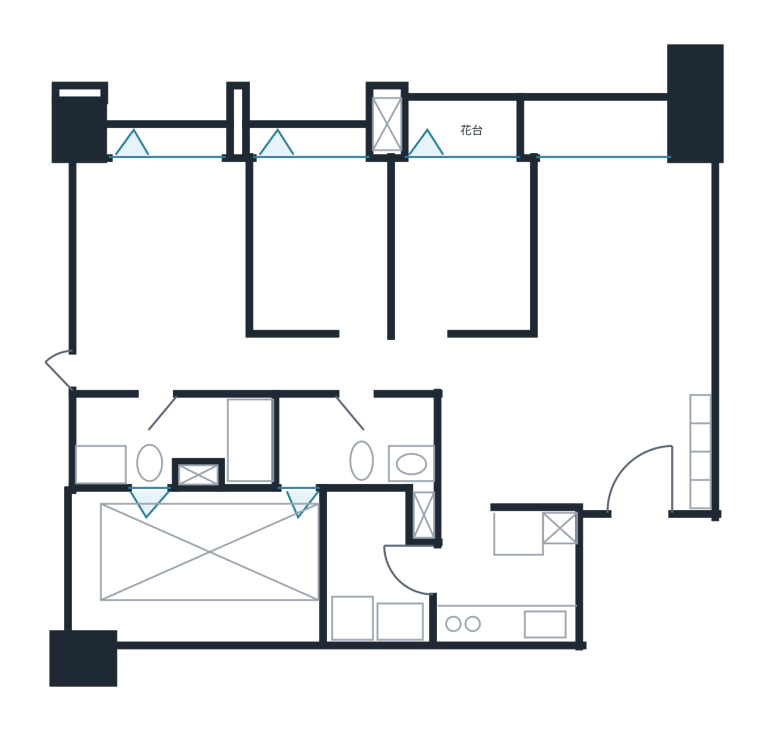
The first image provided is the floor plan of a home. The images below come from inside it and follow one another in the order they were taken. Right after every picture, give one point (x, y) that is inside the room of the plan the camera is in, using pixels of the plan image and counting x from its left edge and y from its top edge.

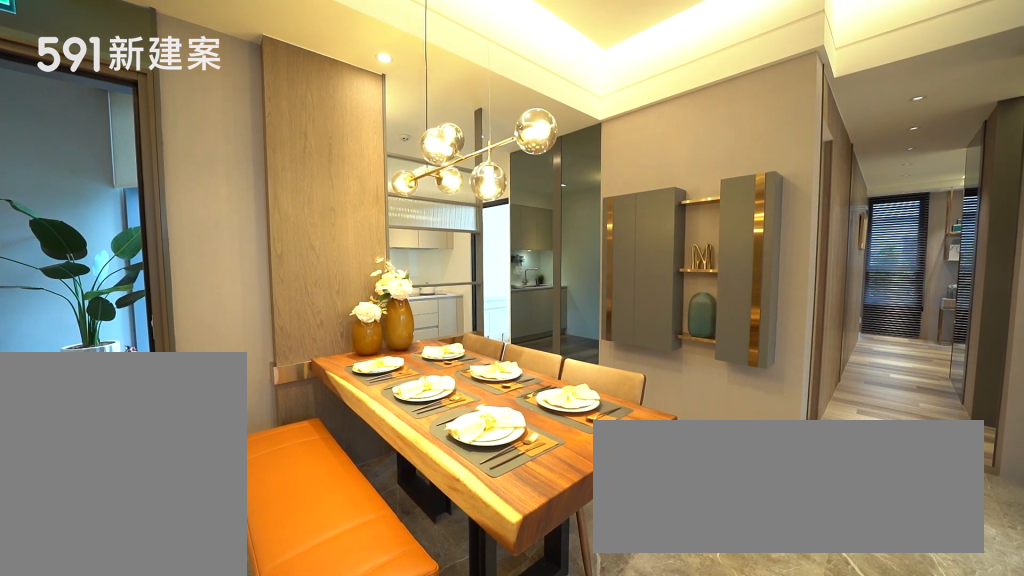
(545, 428)
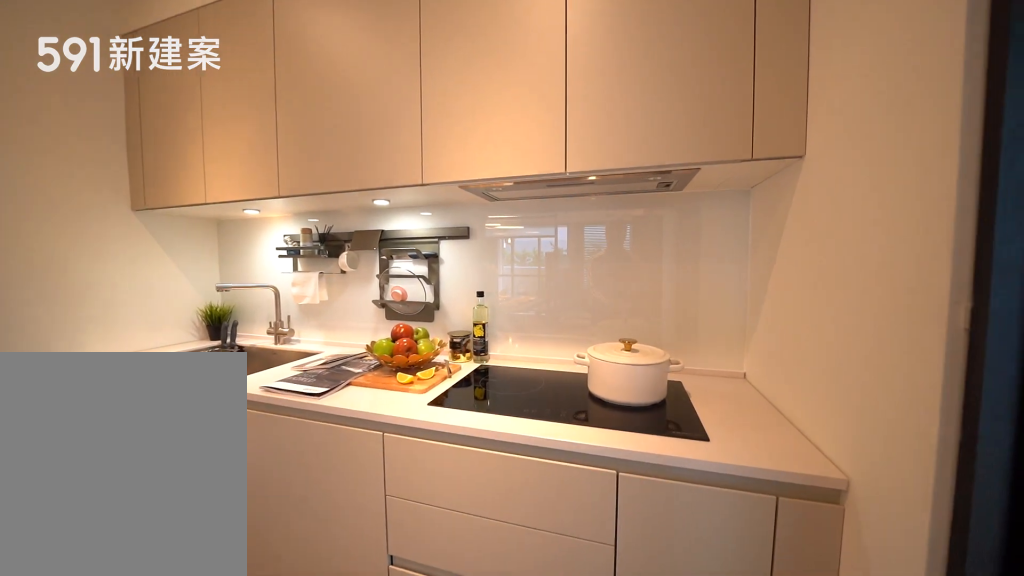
(512, 577)
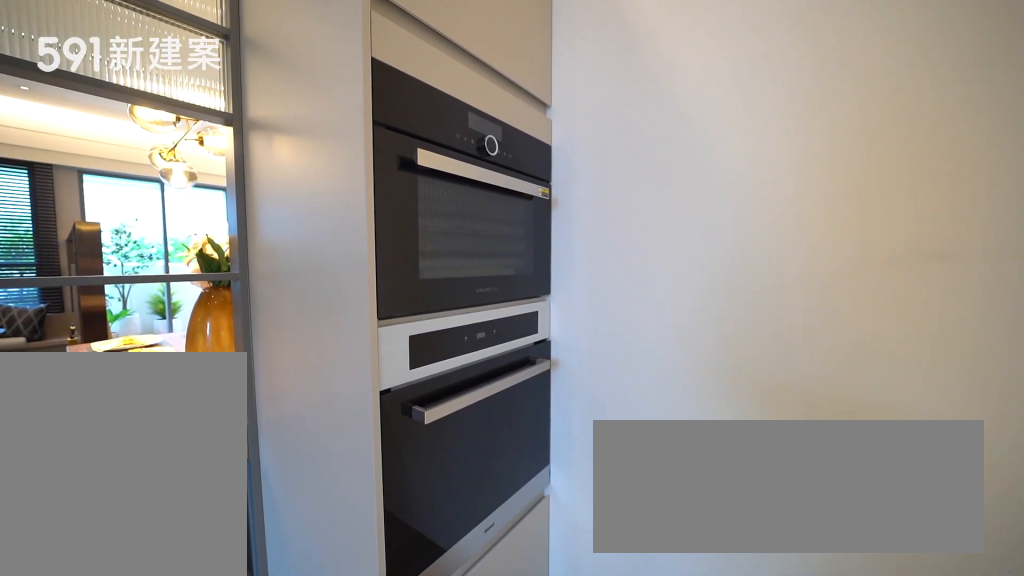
(512, 577)
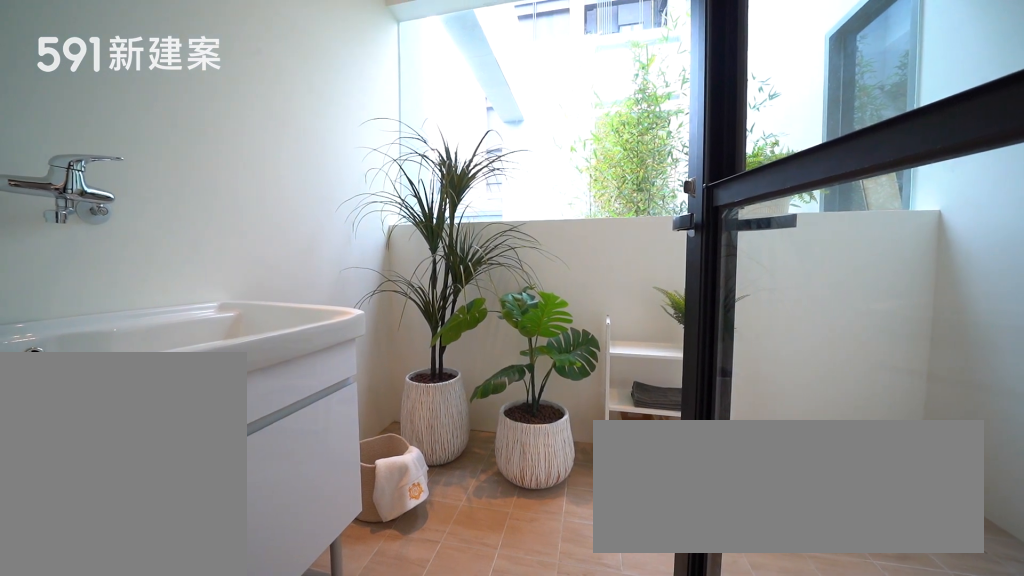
(382, 565)
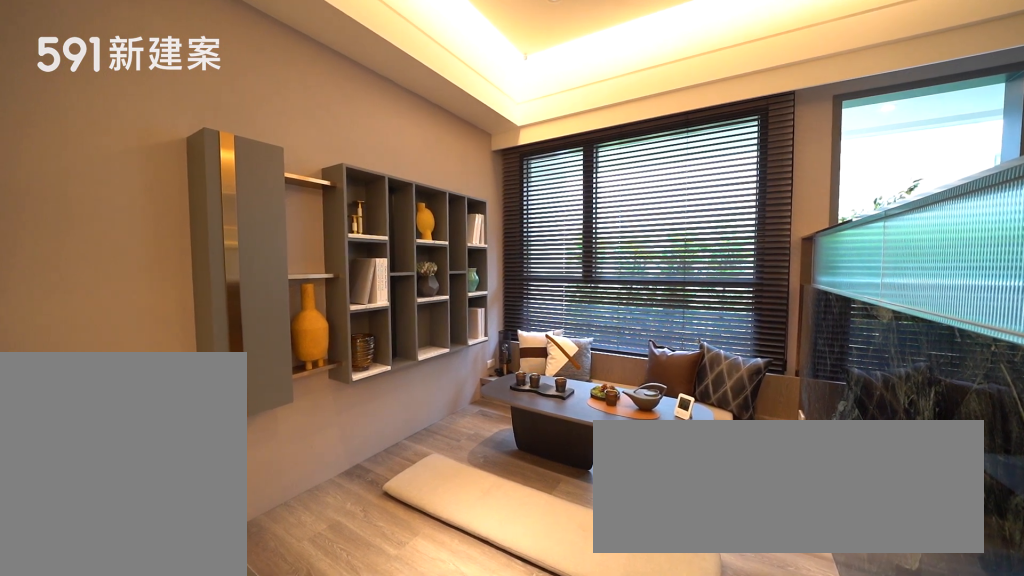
(458, 242)
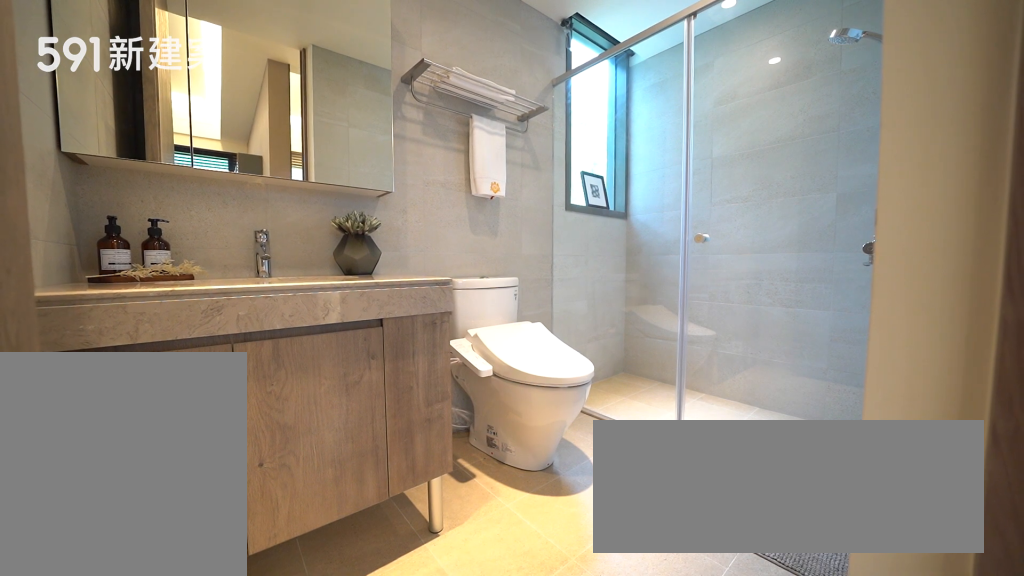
(352, 441)
